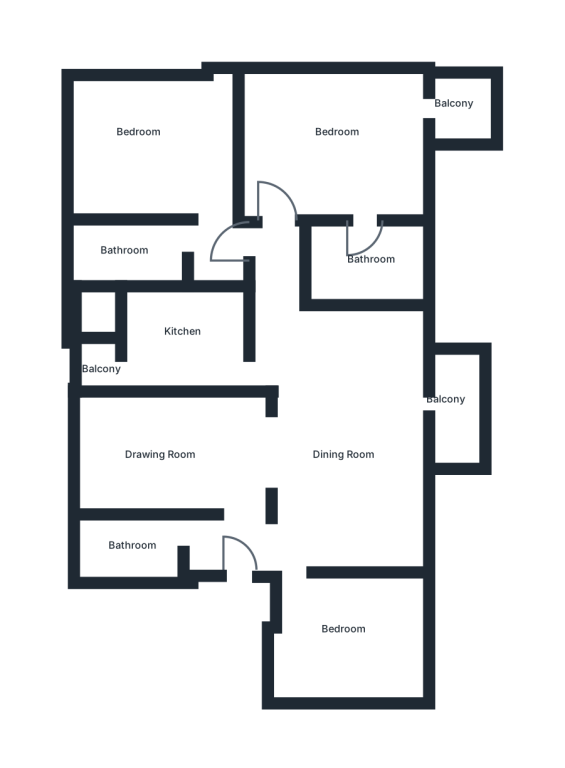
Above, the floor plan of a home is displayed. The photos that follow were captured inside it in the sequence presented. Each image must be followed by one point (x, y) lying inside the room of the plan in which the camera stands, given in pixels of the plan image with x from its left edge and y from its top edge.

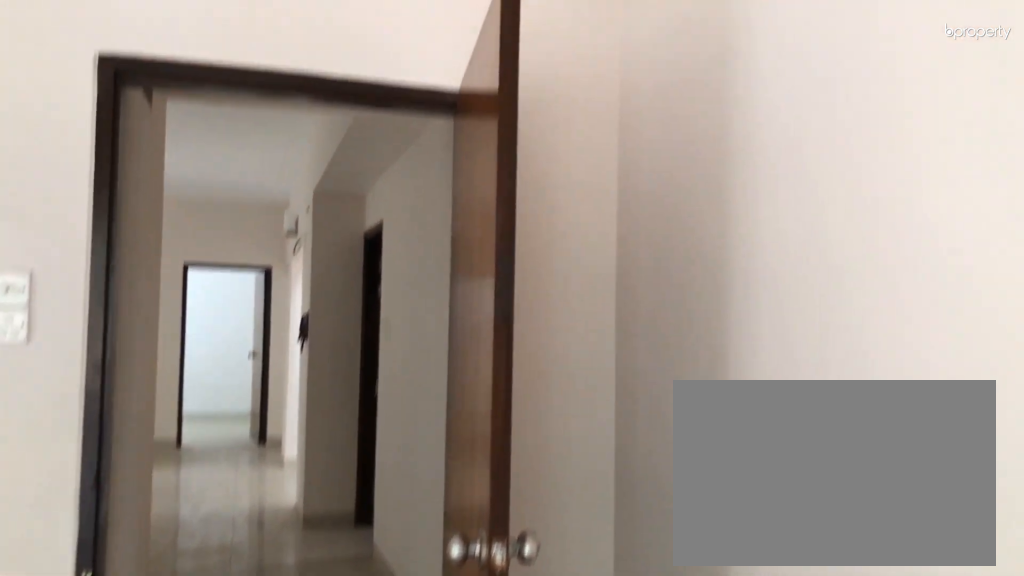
(346, 134)
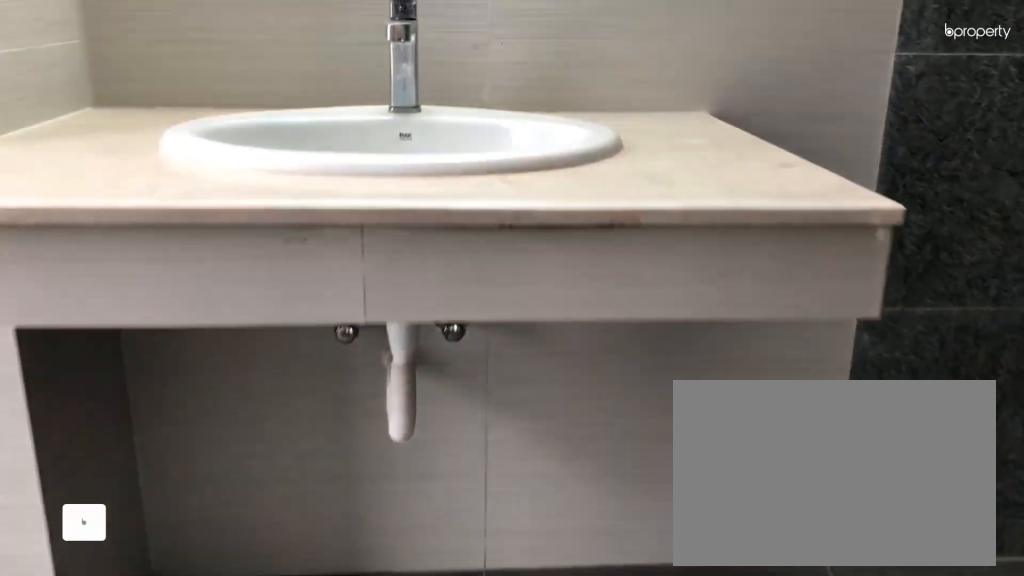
(365, 260)
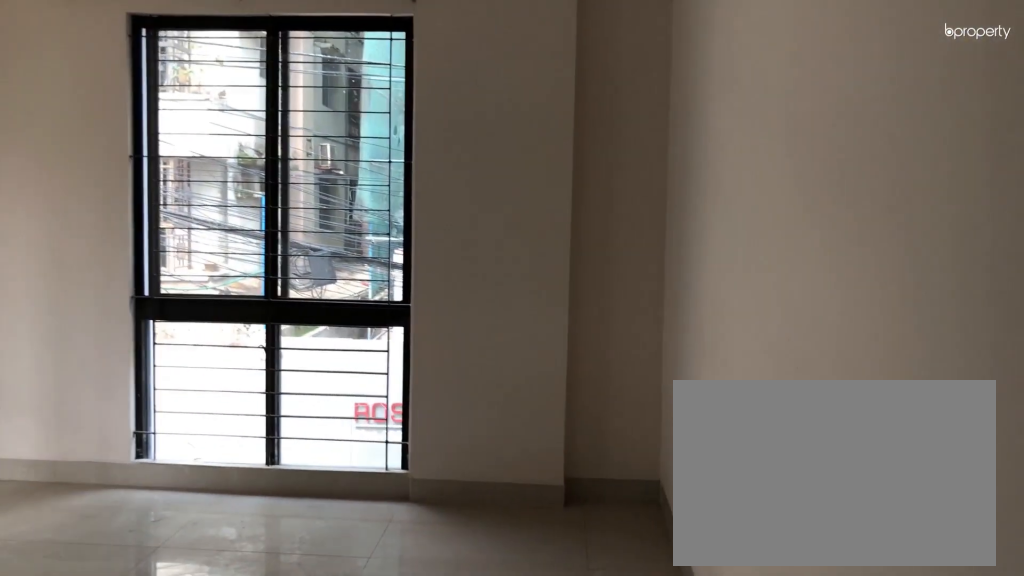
(172, 155)
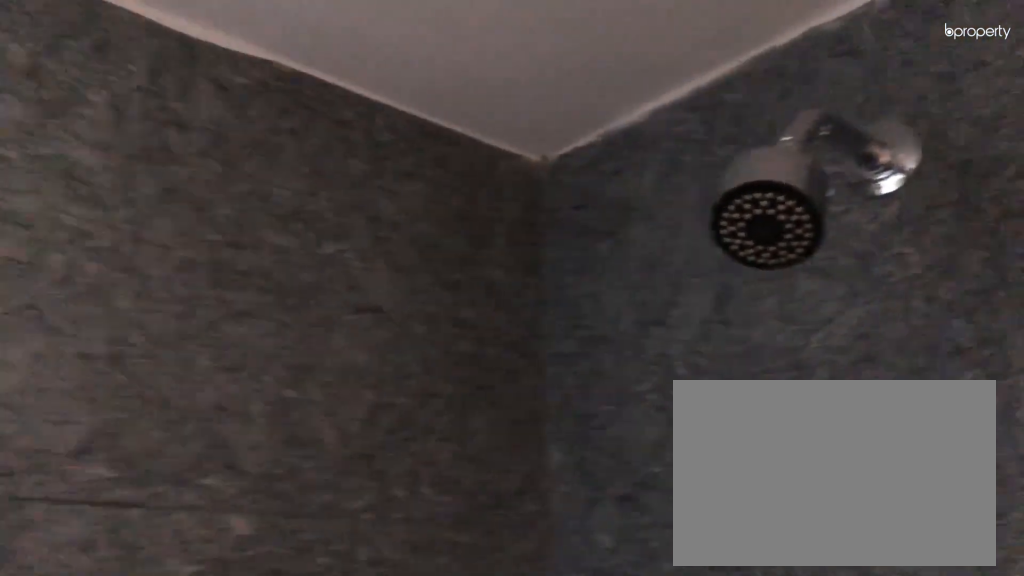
(139, 249)
